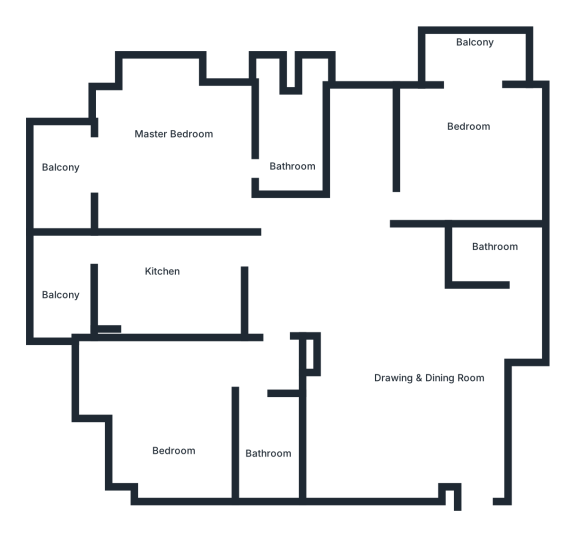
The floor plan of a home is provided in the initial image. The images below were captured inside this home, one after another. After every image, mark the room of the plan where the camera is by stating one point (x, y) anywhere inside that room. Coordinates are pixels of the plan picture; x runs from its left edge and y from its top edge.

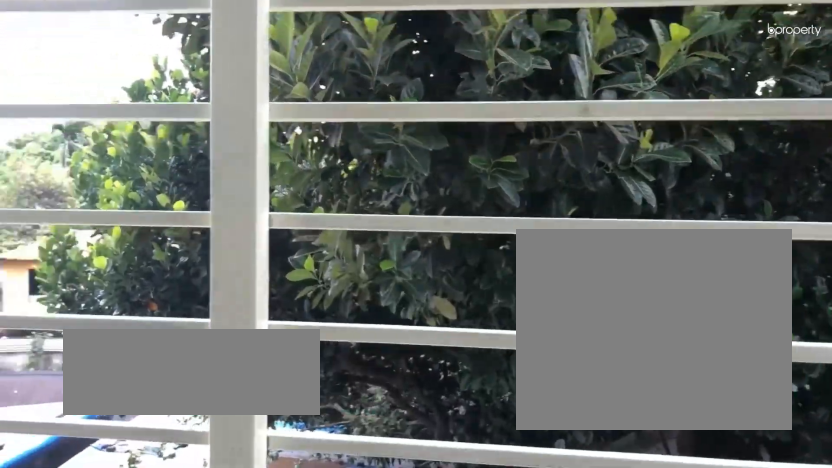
(66, 178)
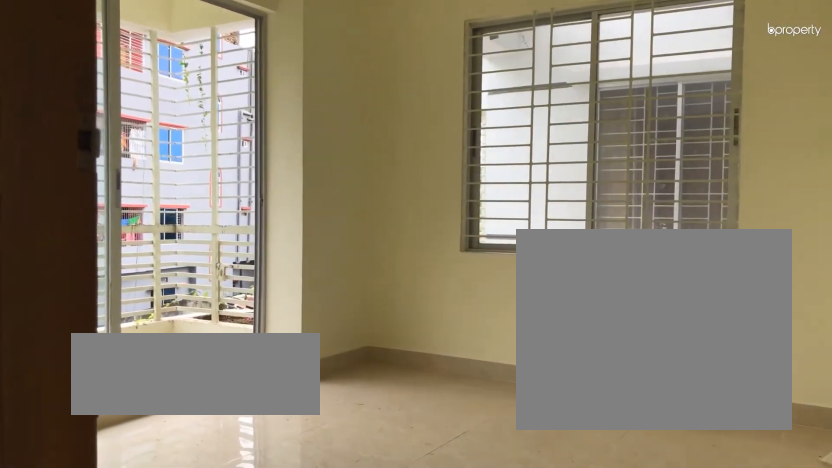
(466, 145)
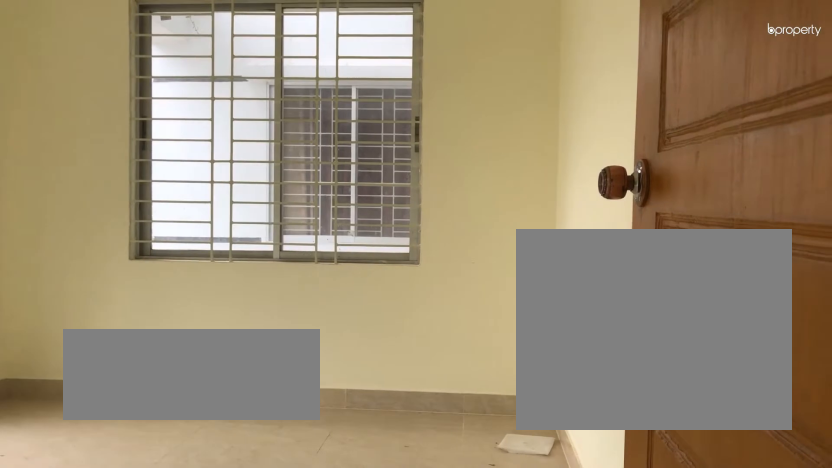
(466, 145)
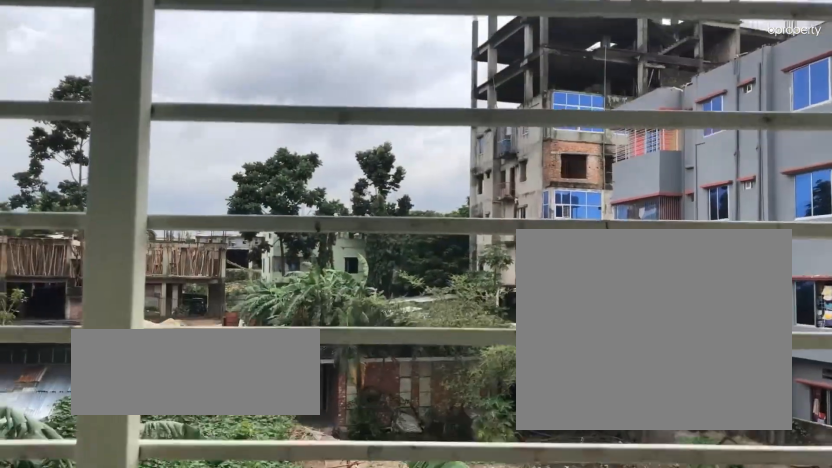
(474, 60)
